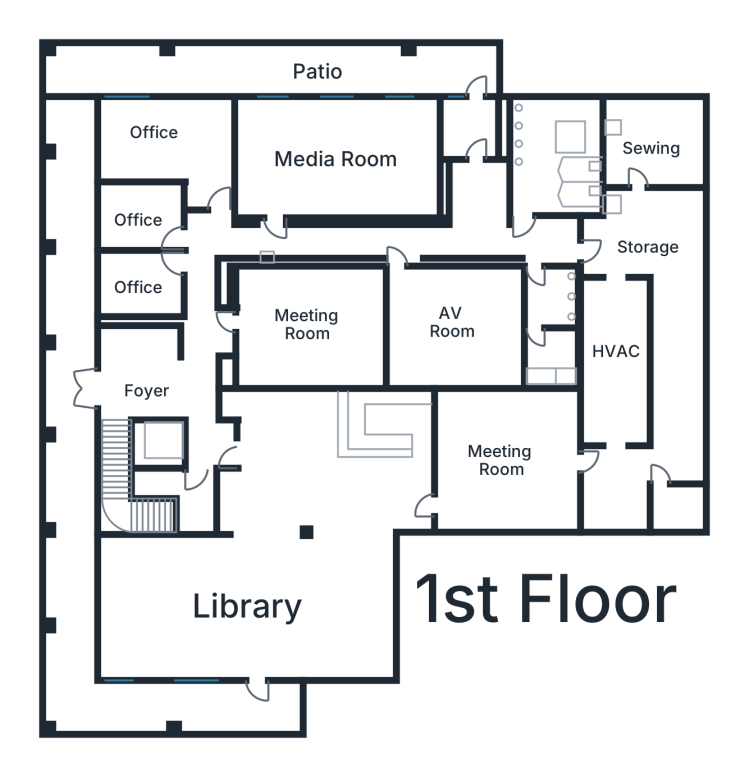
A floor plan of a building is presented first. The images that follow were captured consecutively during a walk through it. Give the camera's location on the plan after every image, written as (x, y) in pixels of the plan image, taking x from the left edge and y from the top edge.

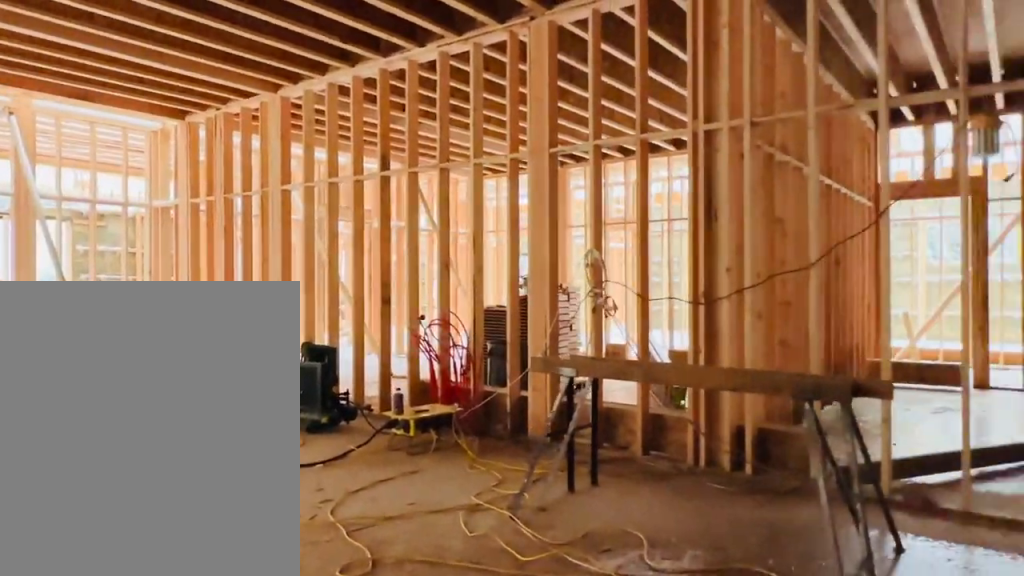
(424, 465)
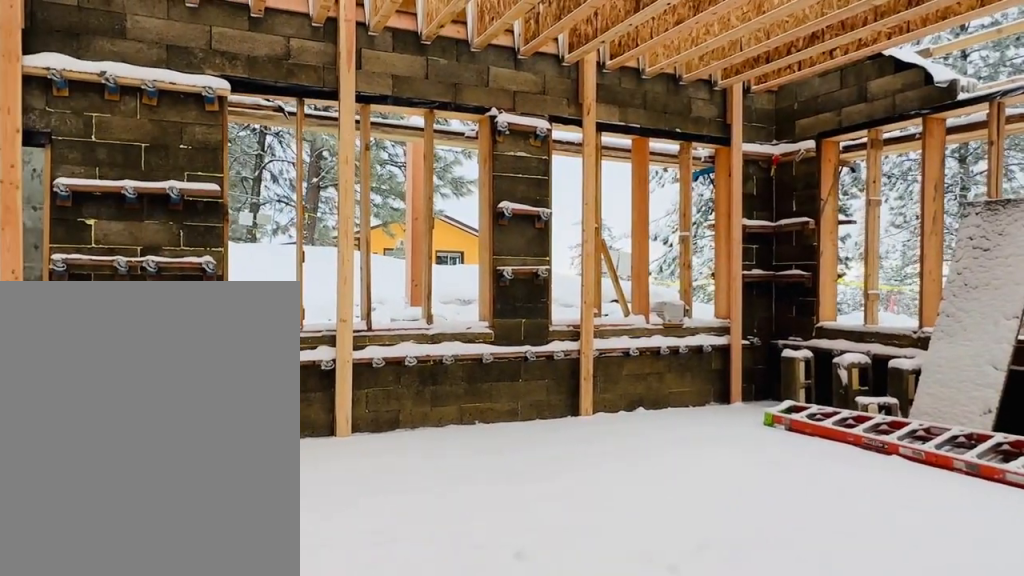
(226, 563)
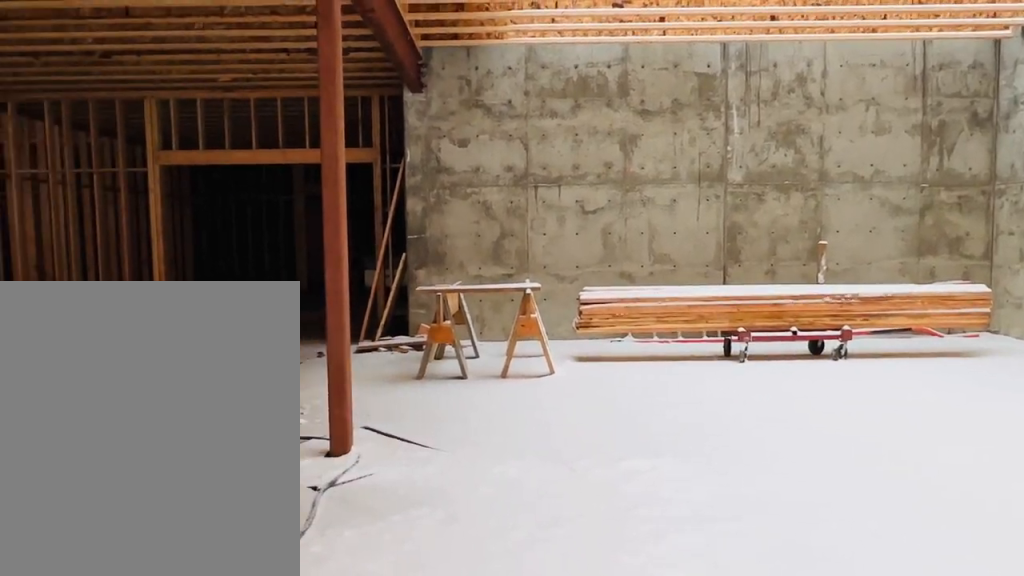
(225, 563)
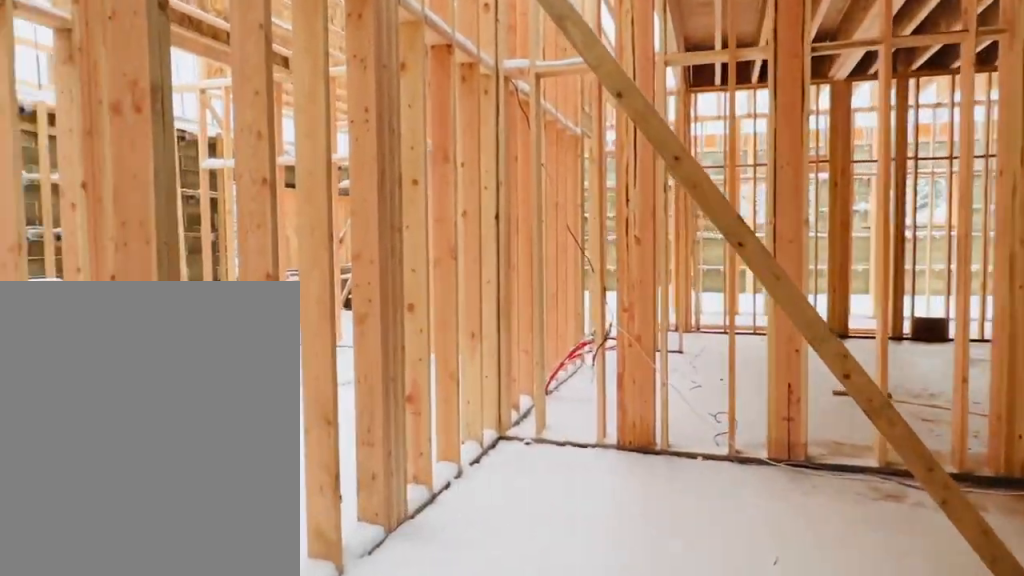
(240, 456)
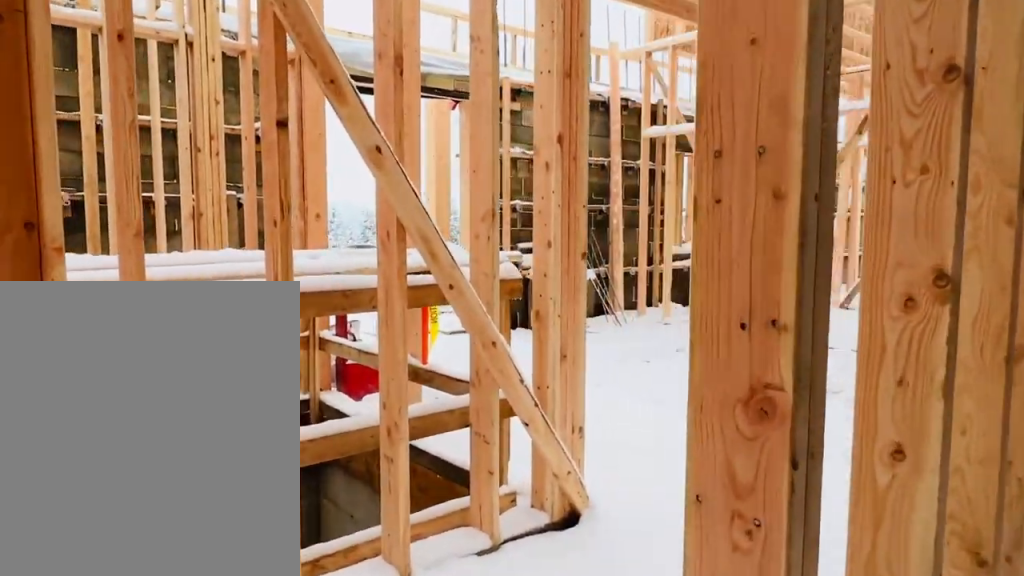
(240, 445)
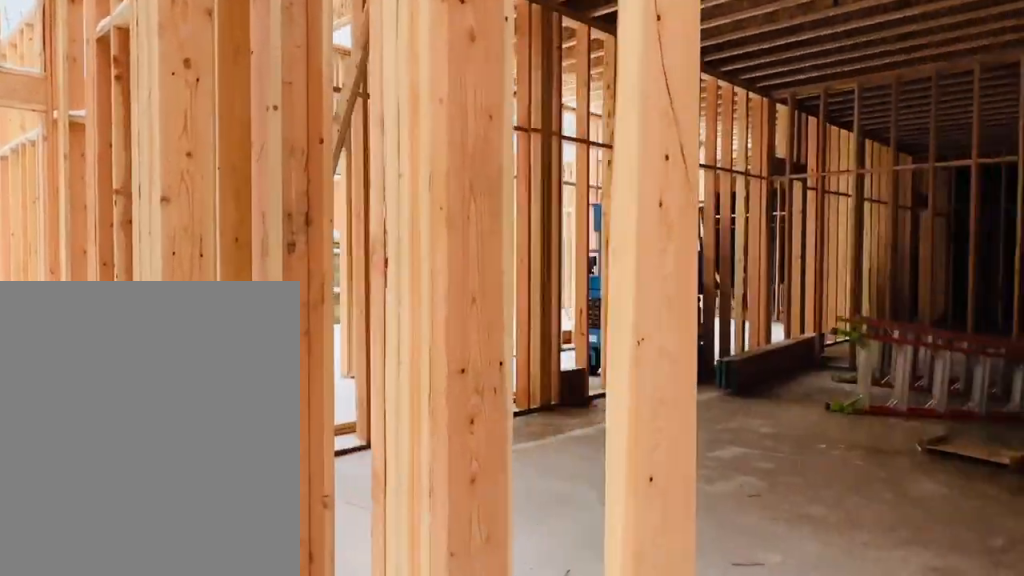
(217, 351)
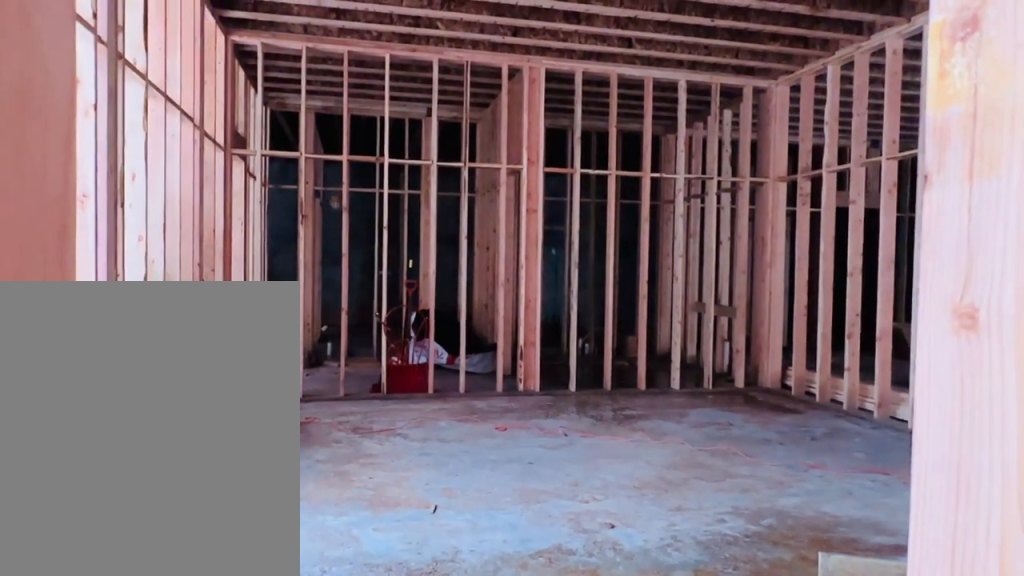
(367, 310)
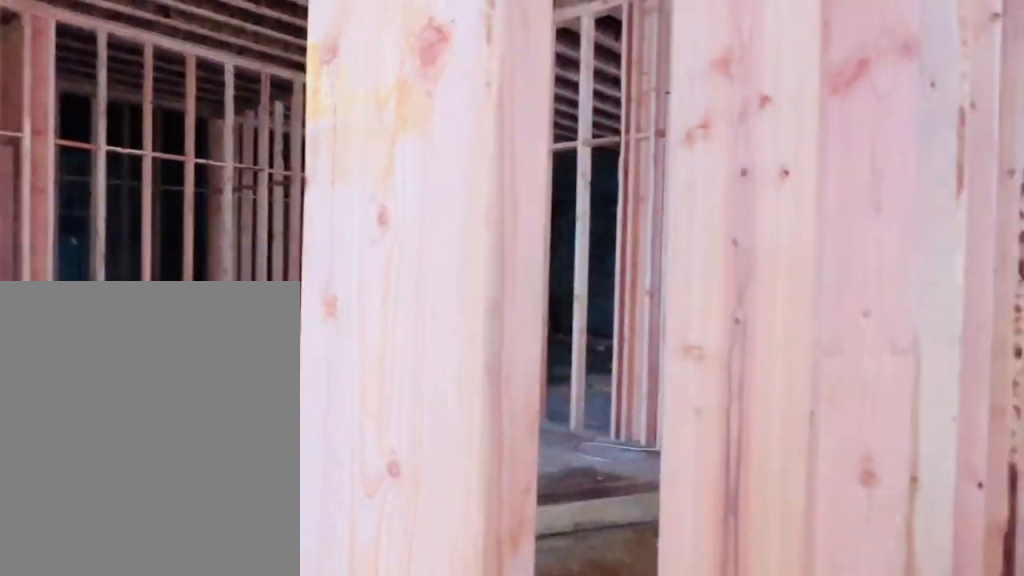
(367, 310)
